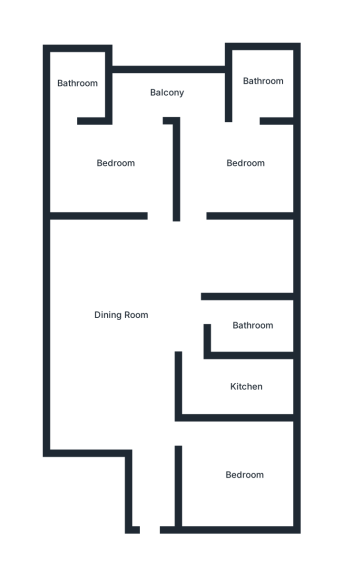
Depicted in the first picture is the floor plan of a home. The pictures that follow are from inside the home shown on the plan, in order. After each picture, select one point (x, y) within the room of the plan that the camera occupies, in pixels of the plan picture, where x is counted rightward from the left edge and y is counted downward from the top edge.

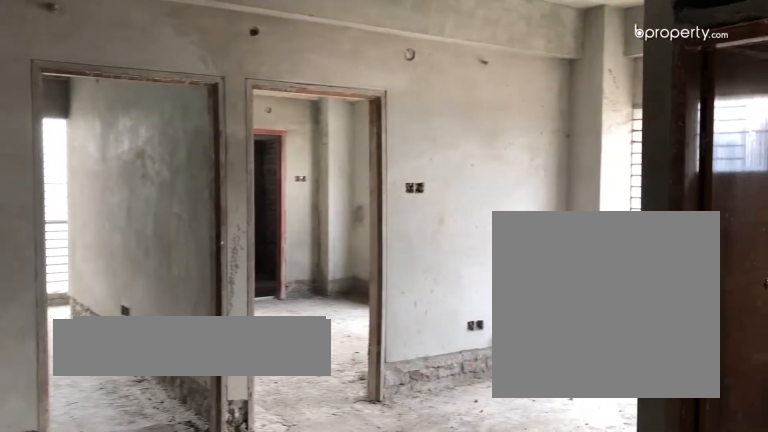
(123, 315)
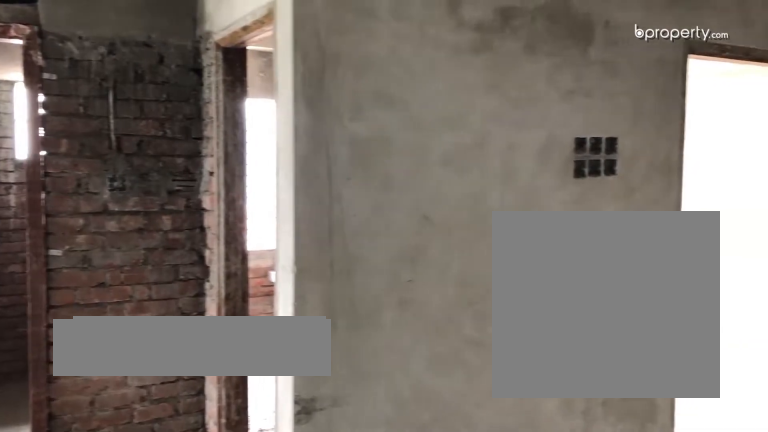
(123, 315)
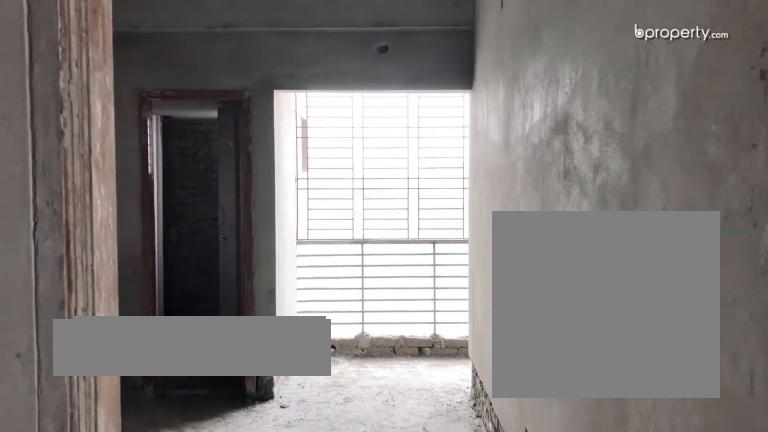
(116, 164)
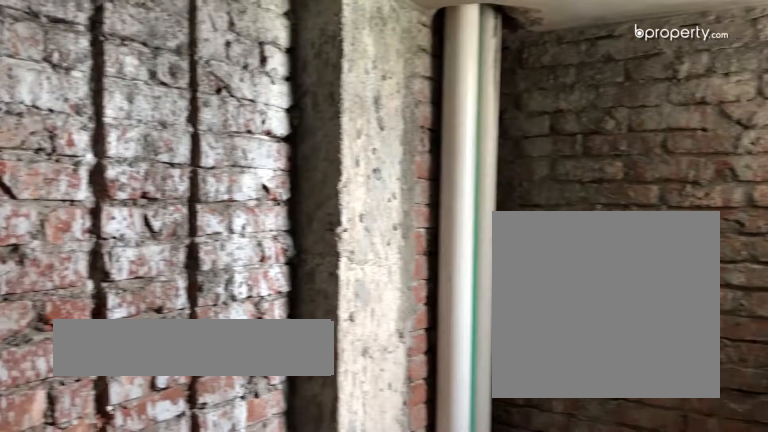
(81, 83)
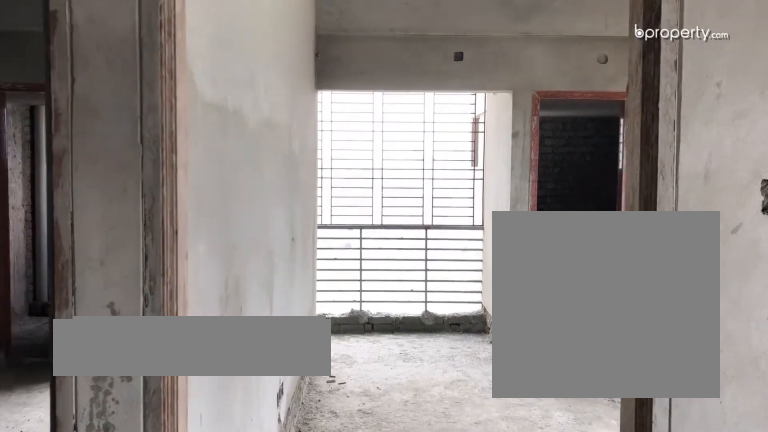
(245, 163)
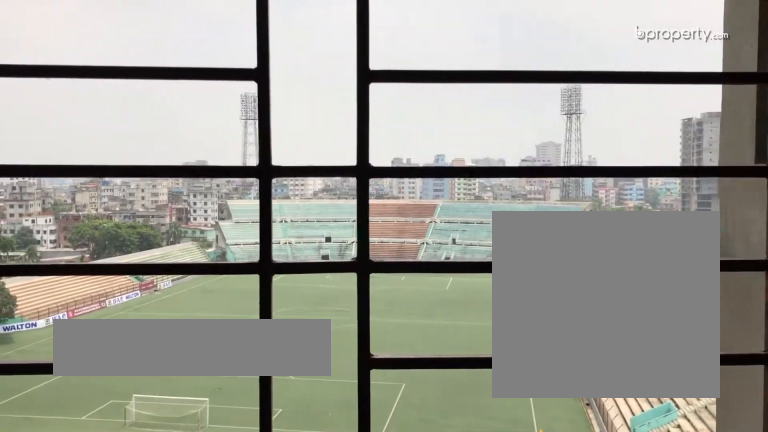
(203, 98)
